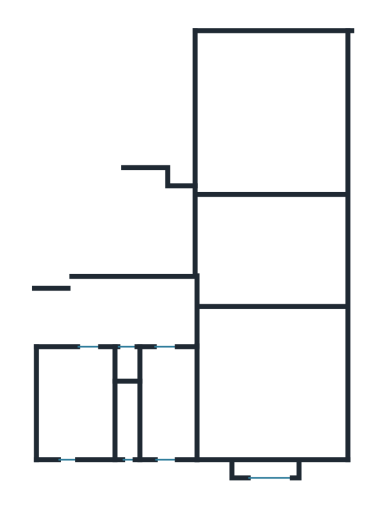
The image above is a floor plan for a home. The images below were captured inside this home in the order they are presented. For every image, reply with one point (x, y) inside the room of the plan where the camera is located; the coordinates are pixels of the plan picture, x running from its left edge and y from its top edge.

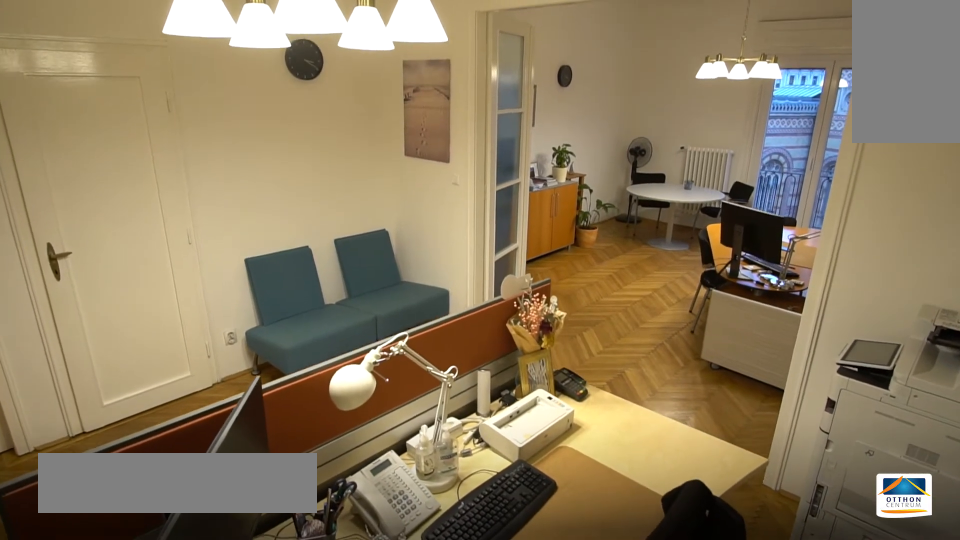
(270, 253)
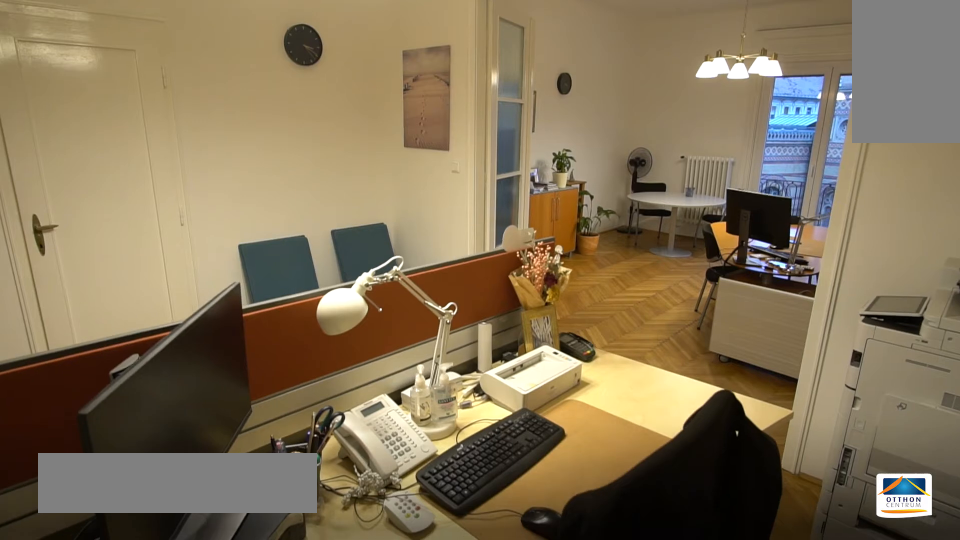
(270, 253)
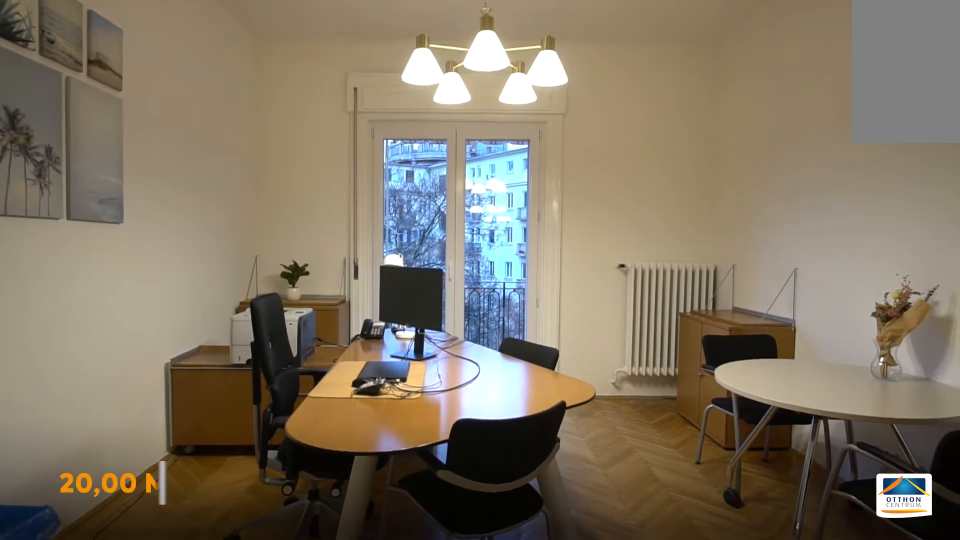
(276, 391)
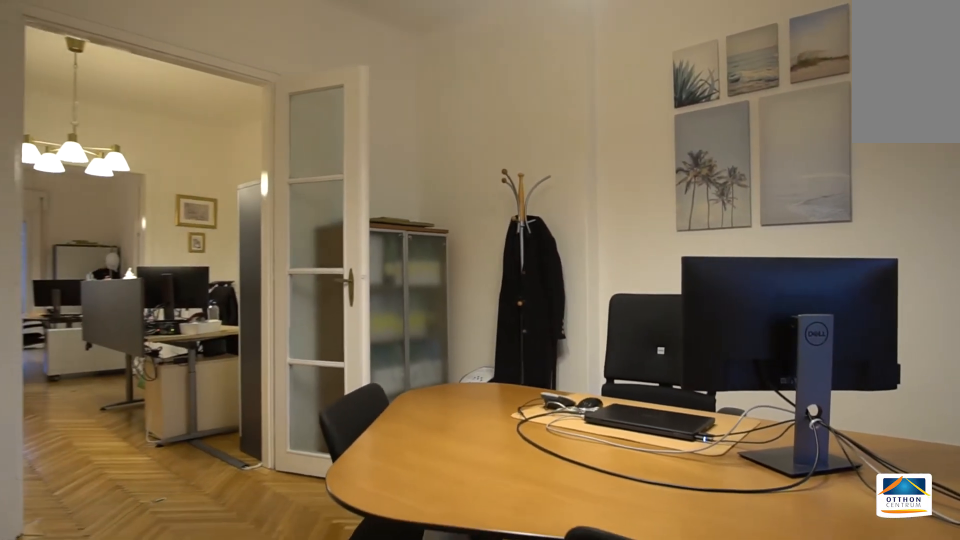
(275, 391)
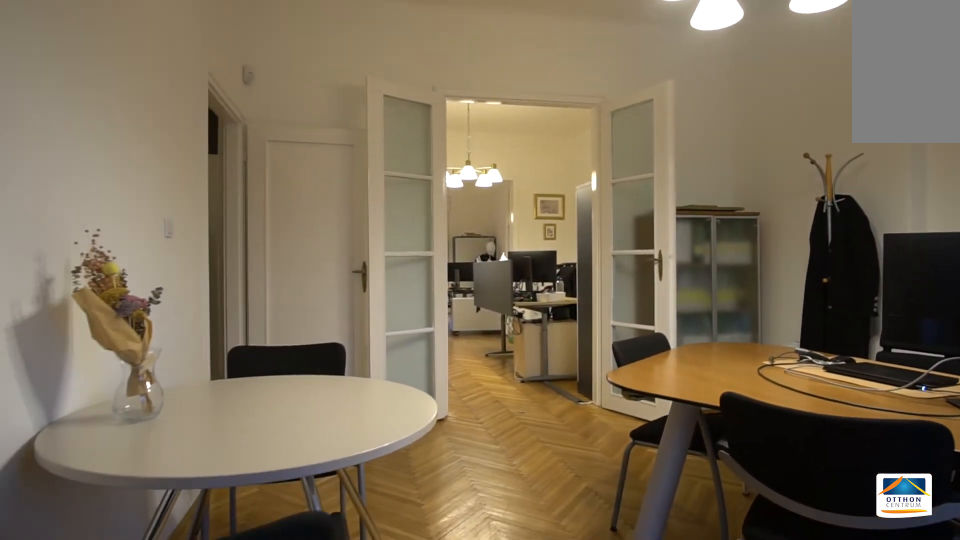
(275, 391)
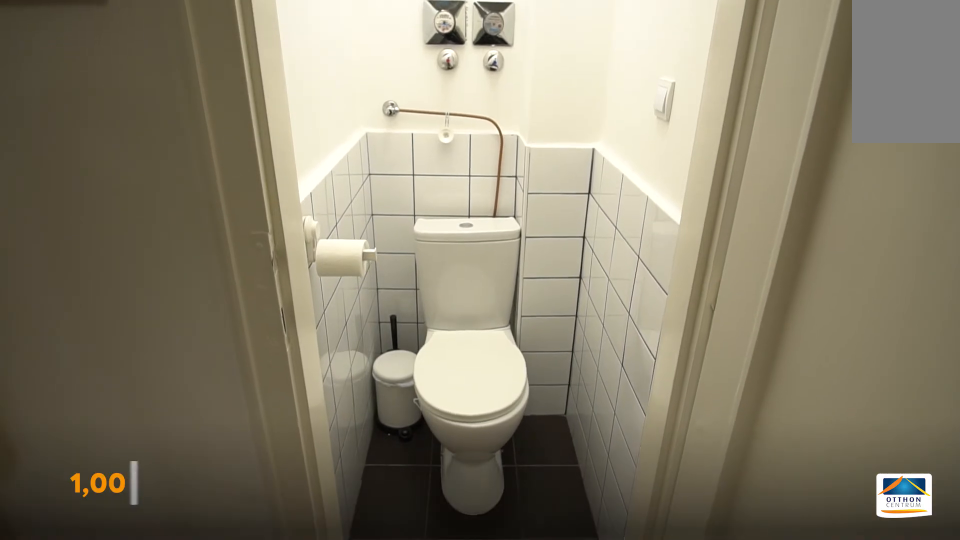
(126, 366)
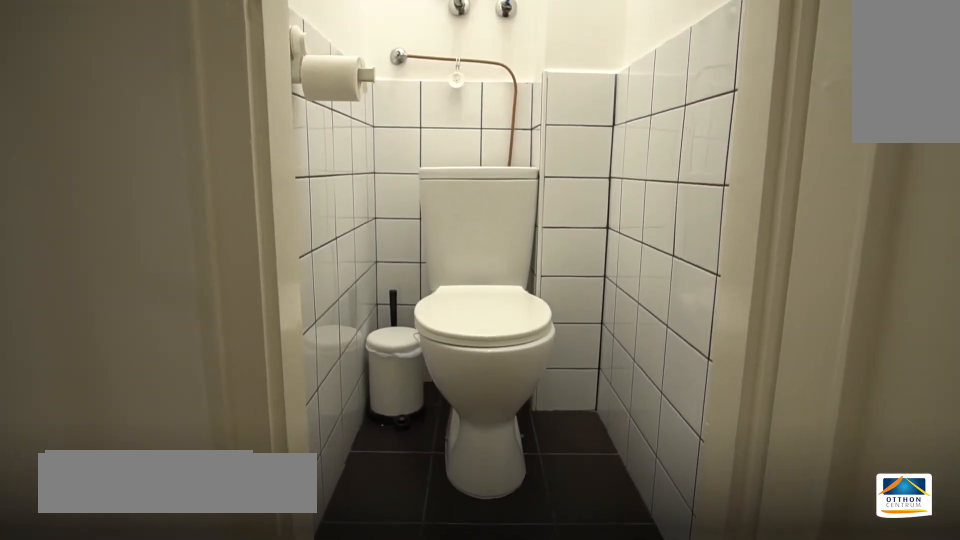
(126, 367)
